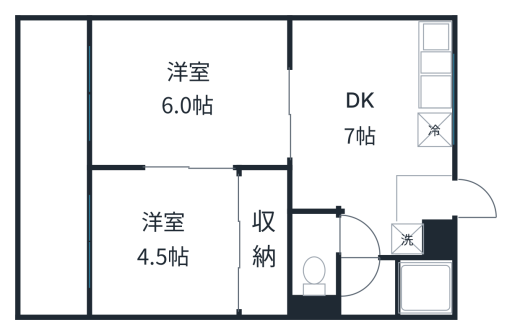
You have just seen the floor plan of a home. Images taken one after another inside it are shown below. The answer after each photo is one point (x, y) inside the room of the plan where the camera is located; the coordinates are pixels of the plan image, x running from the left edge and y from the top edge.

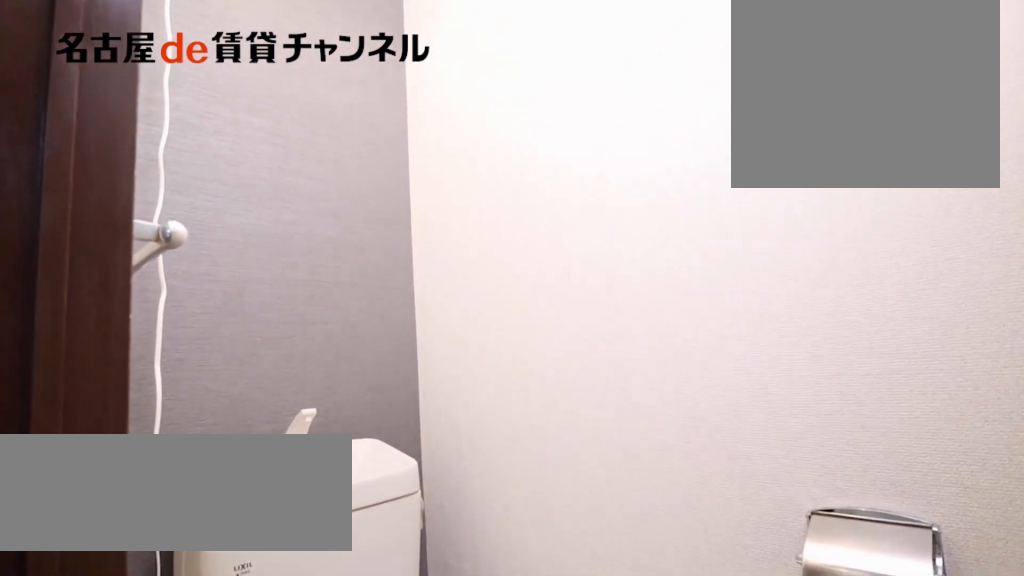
(319, 254)
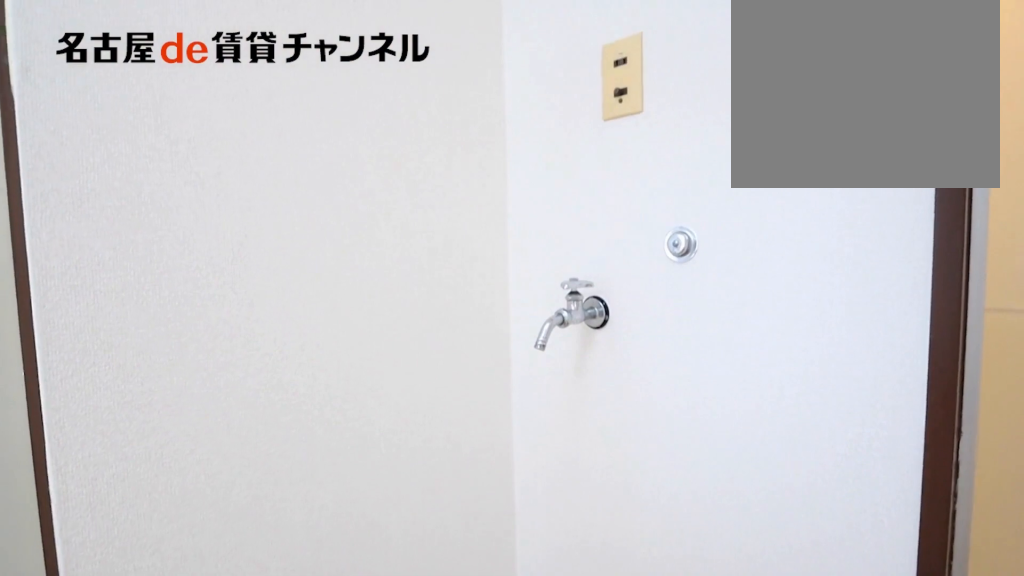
(407, 239)
